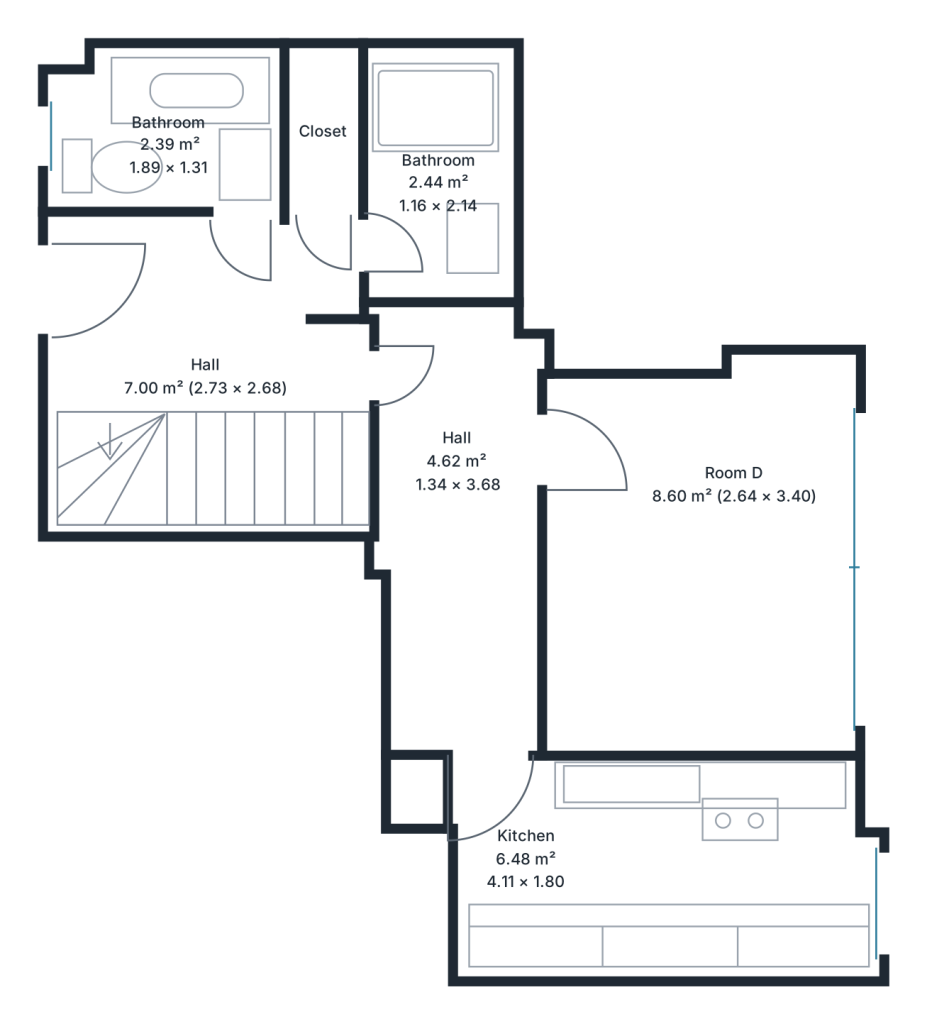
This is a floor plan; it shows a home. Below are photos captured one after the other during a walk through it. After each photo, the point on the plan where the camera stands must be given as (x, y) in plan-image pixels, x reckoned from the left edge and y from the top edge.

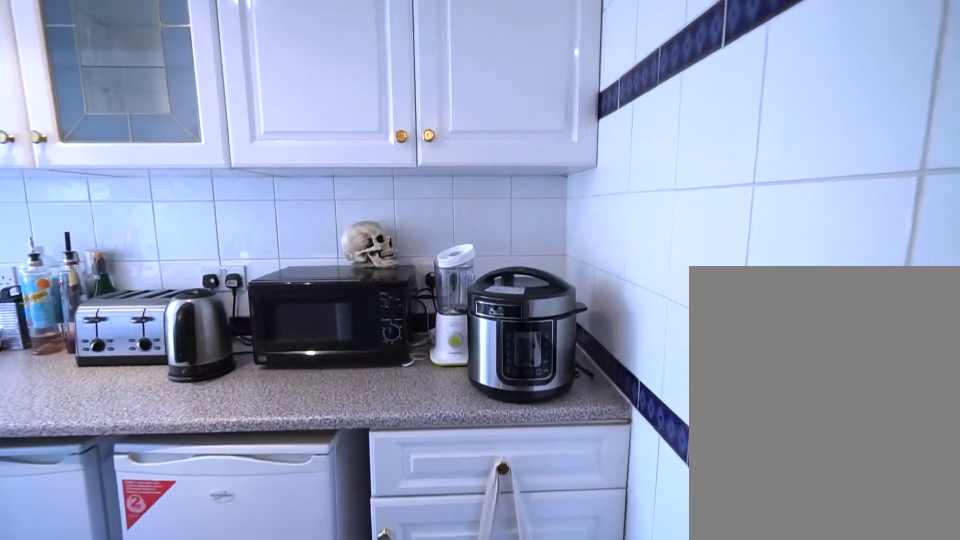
(509, 812)
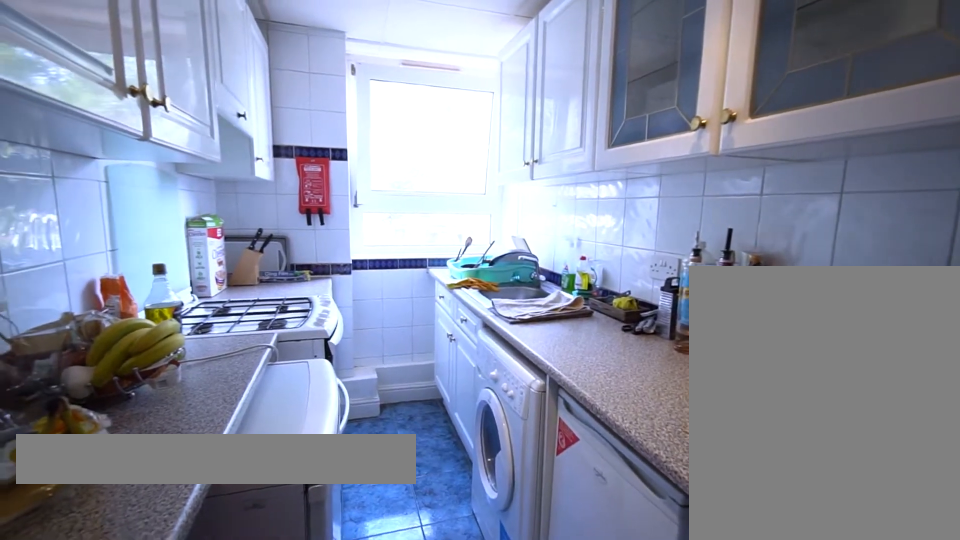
(523, 863)
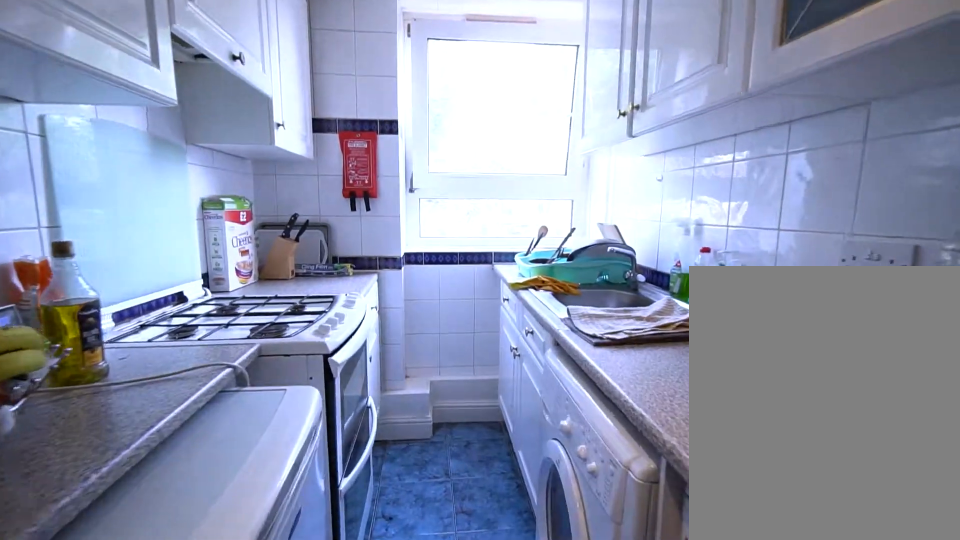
(594, 860)
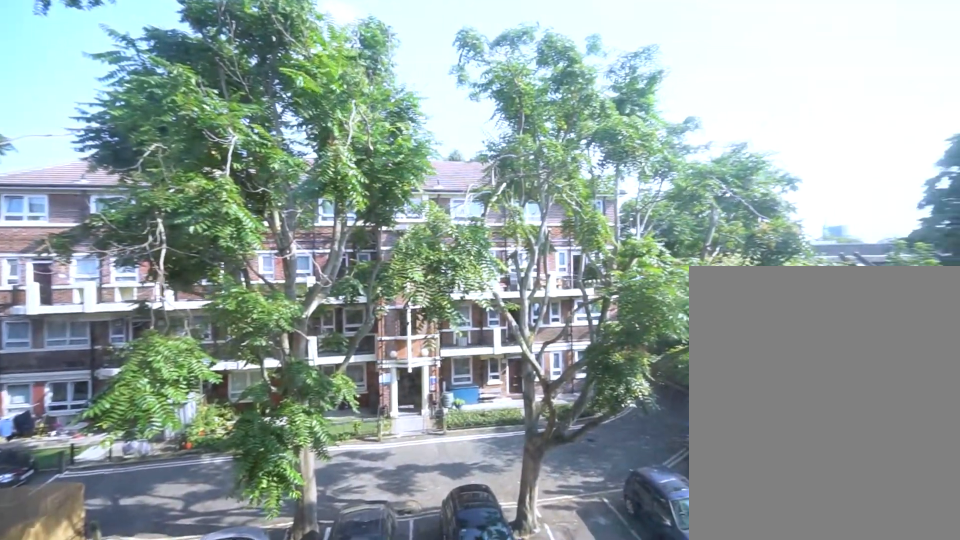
(831, 865)
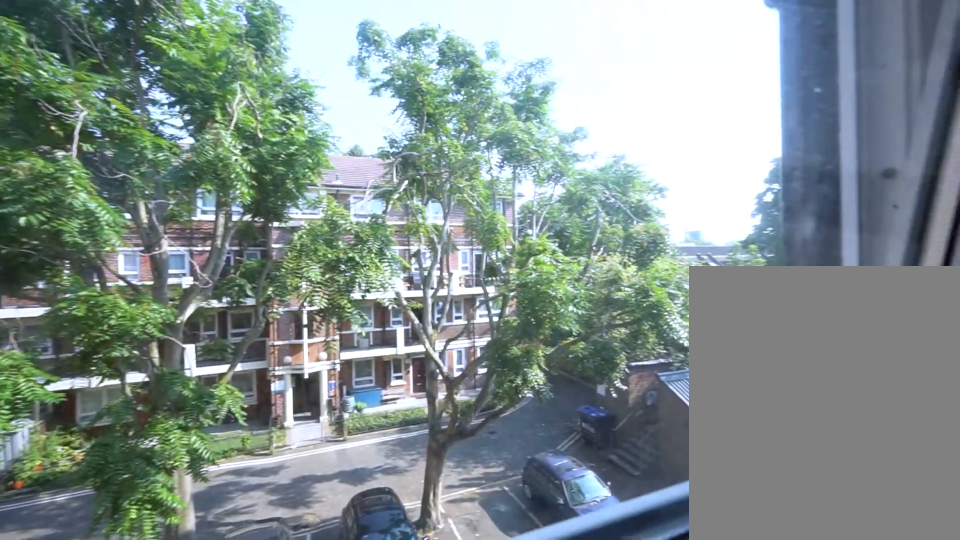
(831, 864)
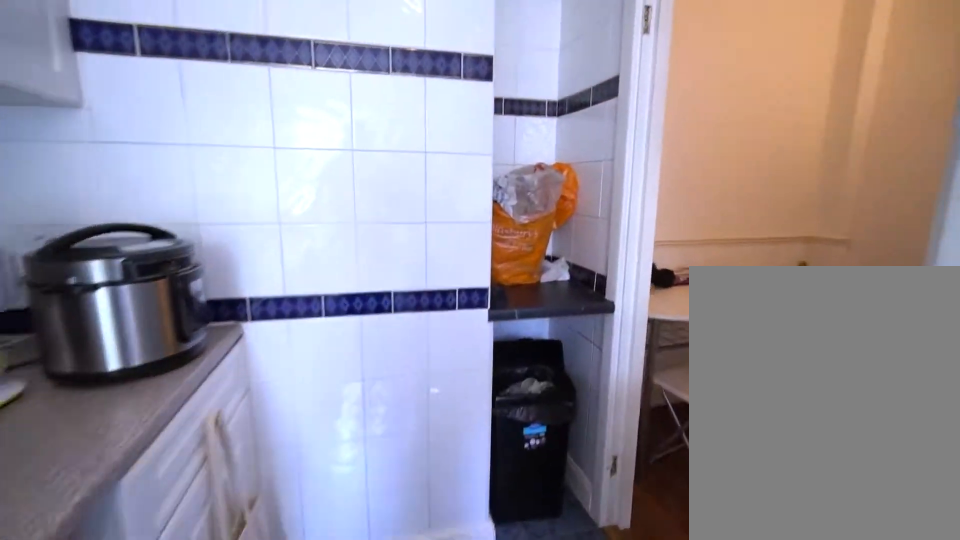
(600, 869)
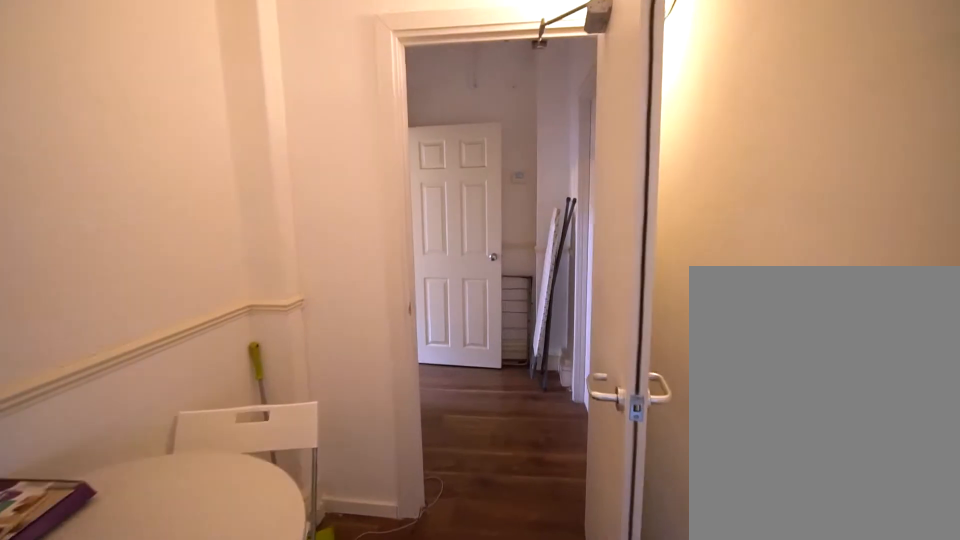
(501, 738)
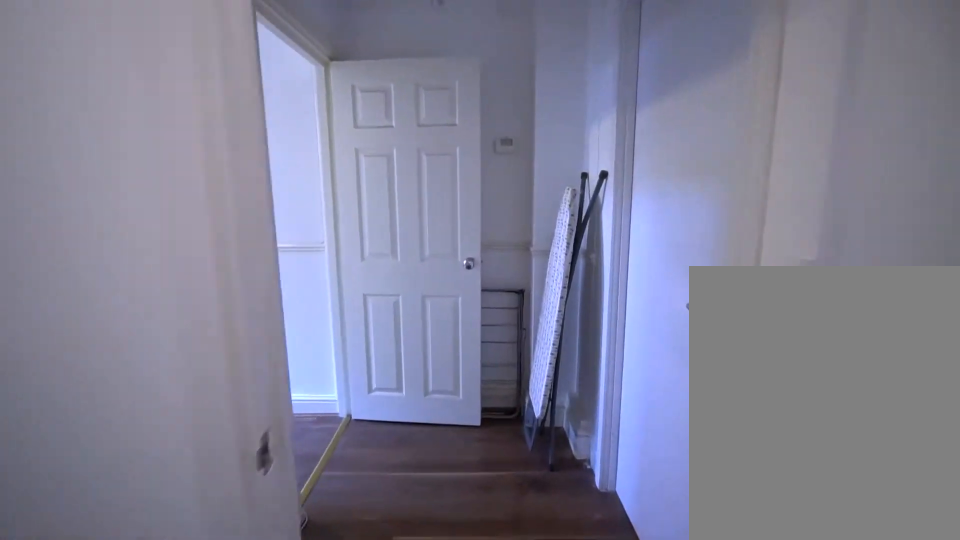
(495, 631)
